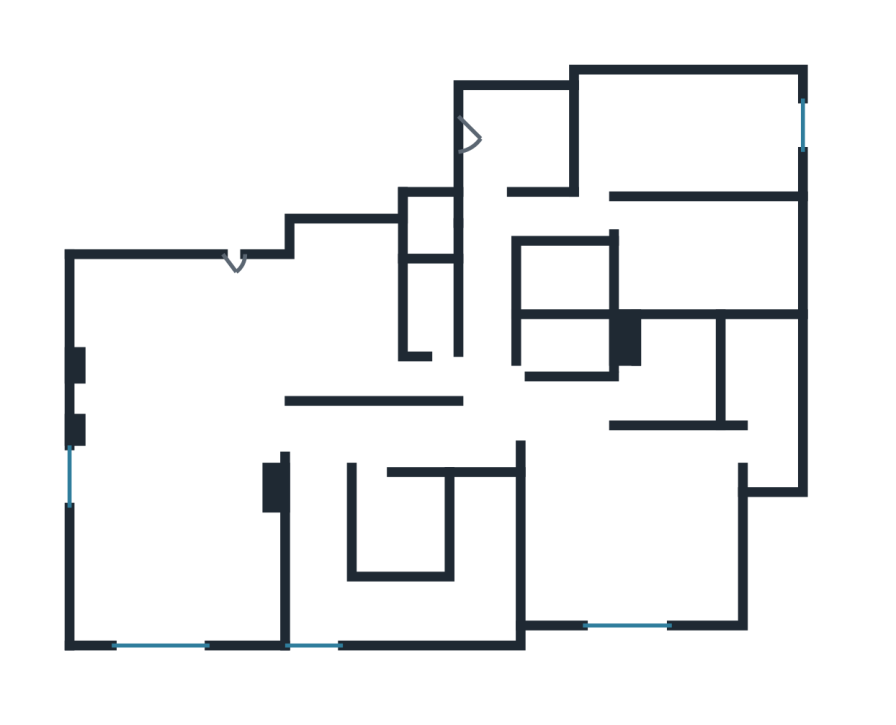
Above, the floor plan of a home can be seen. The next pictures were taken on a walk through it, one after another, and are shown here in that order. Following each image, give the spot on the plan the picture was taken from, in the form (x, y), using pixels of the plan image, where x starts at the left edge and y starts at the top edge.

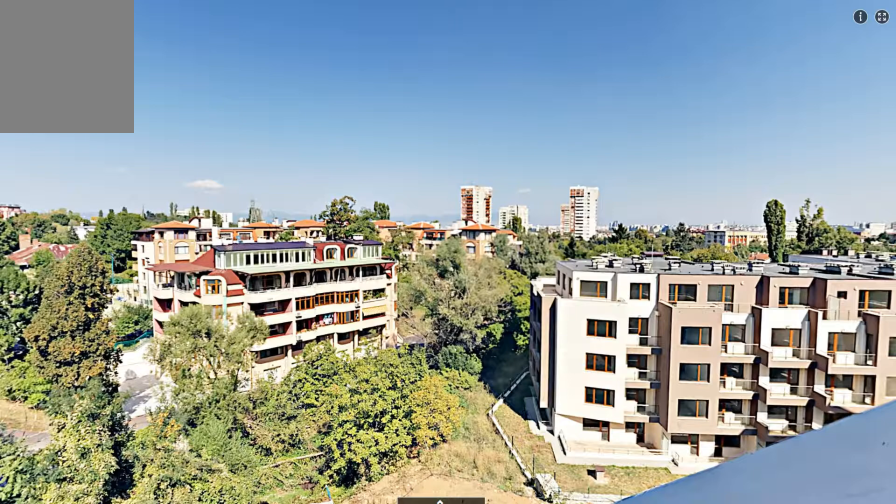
(179, 658)
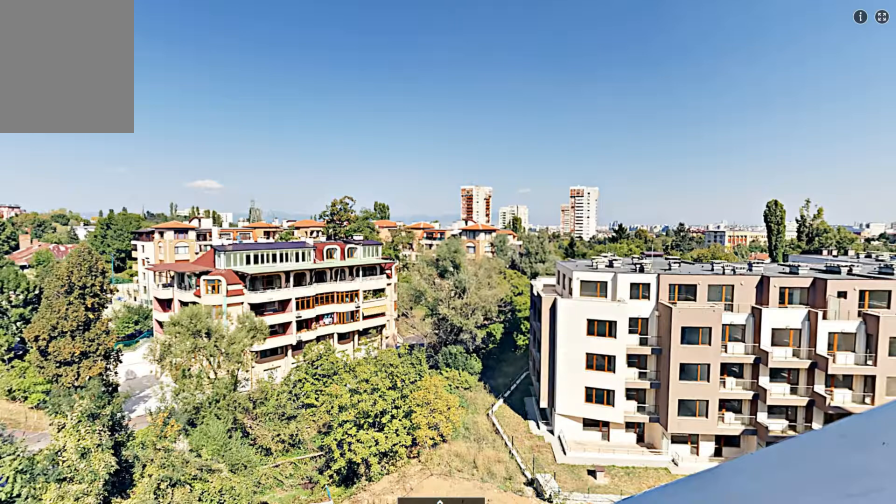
(181, 657)
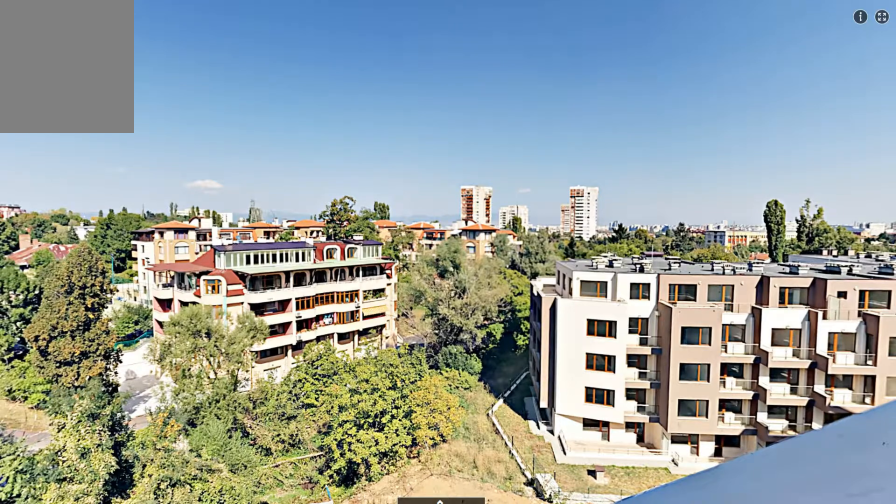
(181, 660)
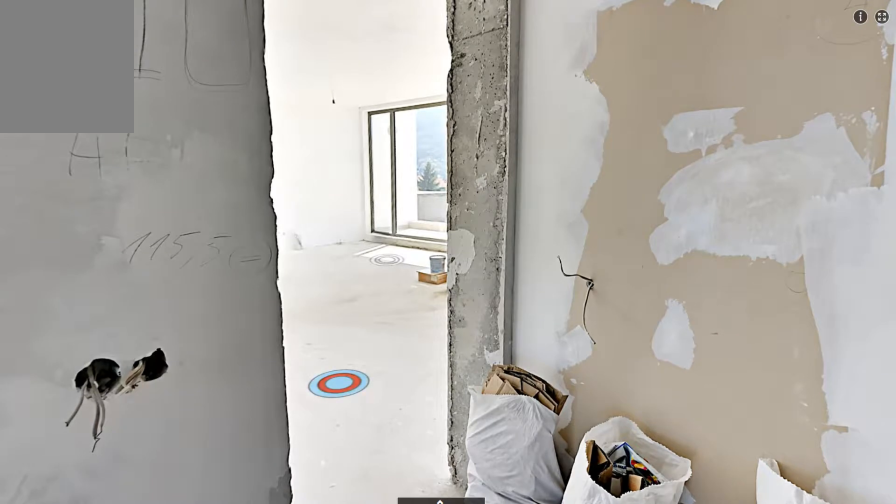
(278, 416)
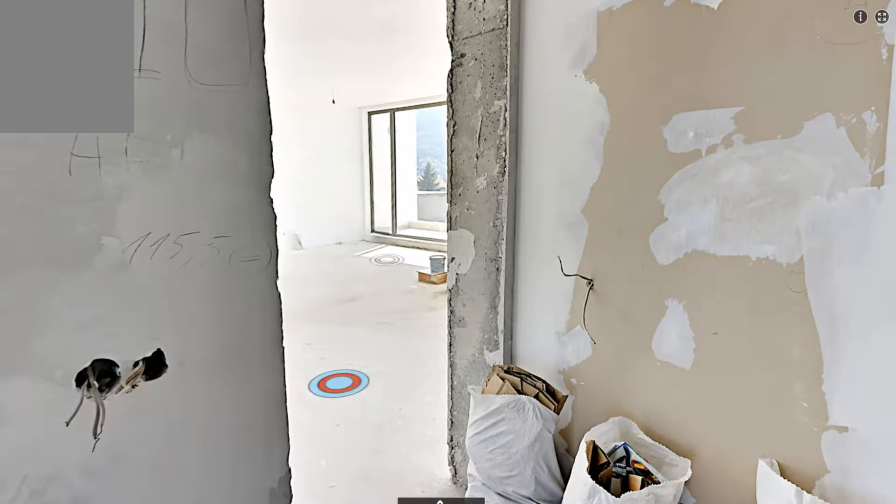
(276, 414)
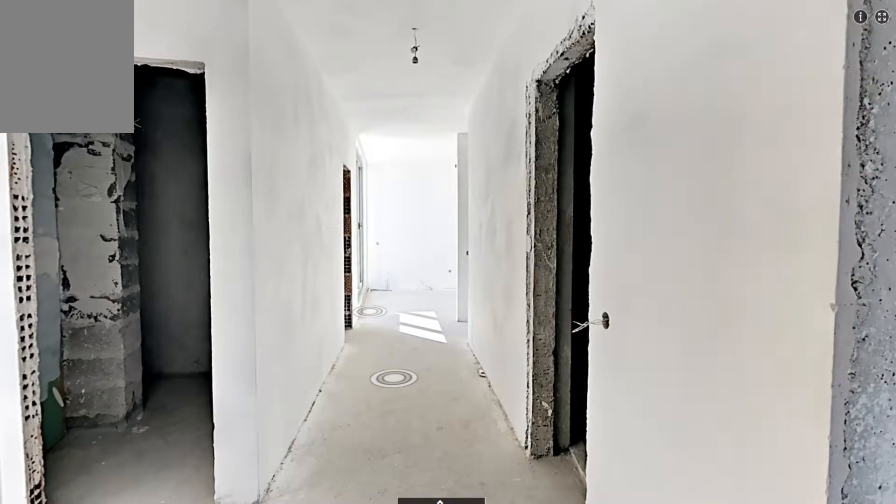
(488, 377)
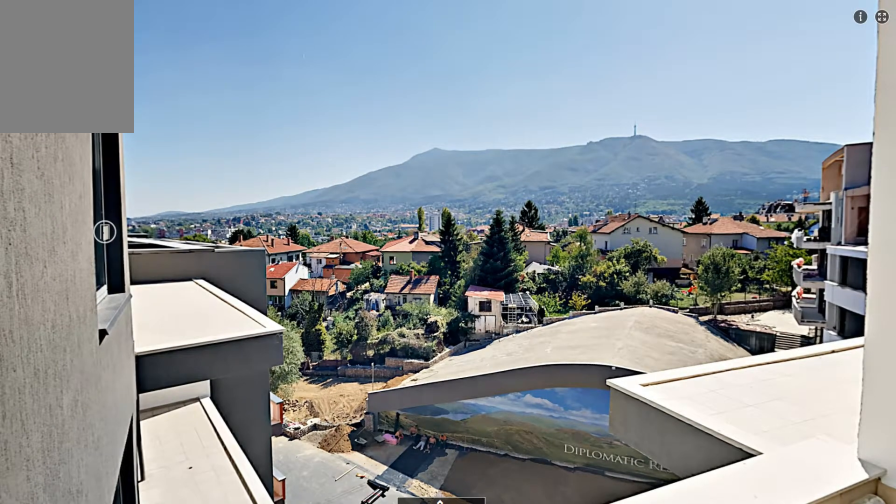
(394, 151)
